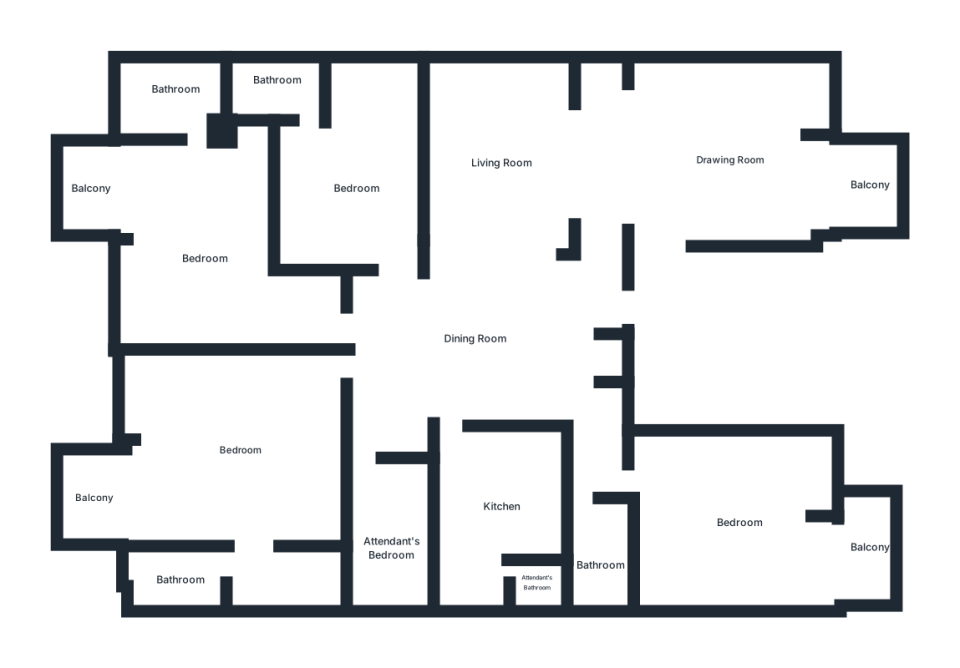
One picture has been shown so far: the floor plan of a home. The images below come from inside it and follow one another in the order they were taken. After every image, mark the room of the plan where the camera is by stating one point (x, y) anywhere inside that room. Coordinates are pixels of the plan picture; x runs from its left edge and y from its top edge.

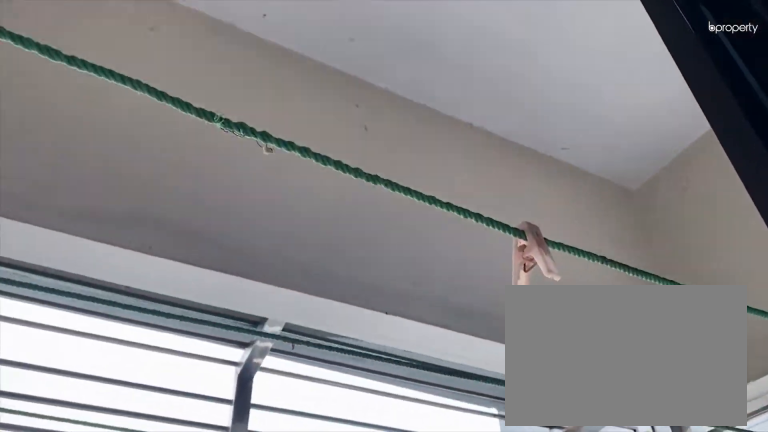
(875, 184)
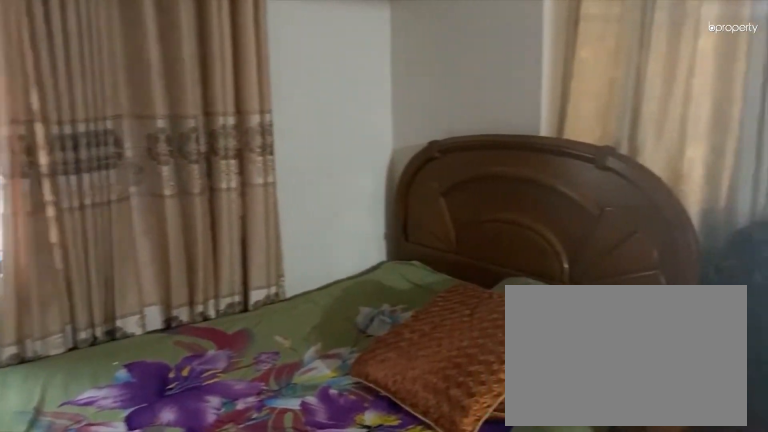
(499, 159)
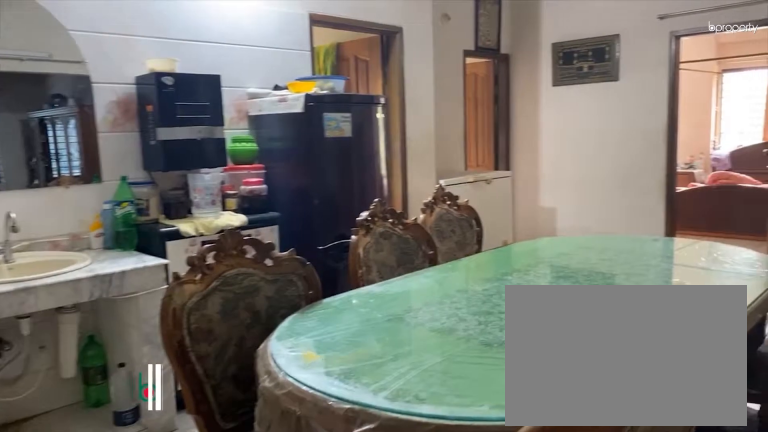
(474, 344)
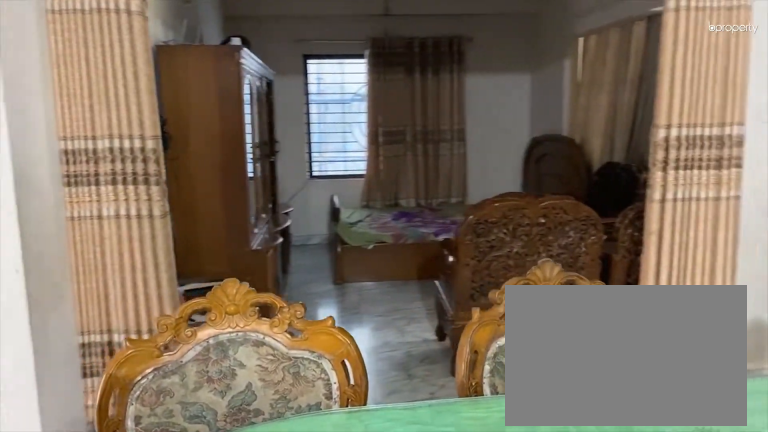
(474, 344)
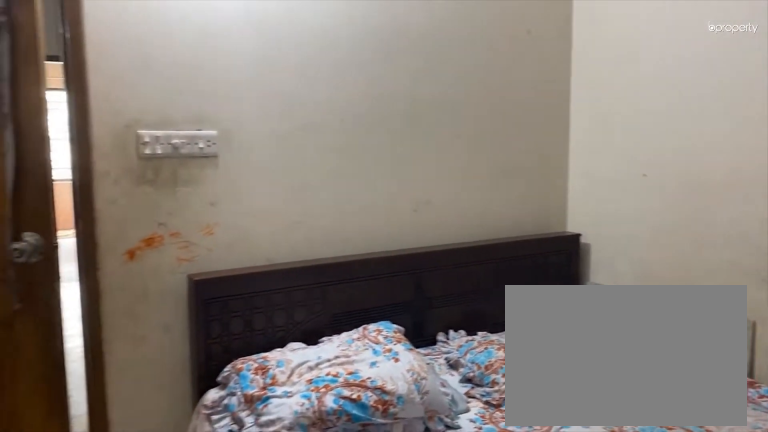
(361, 189)
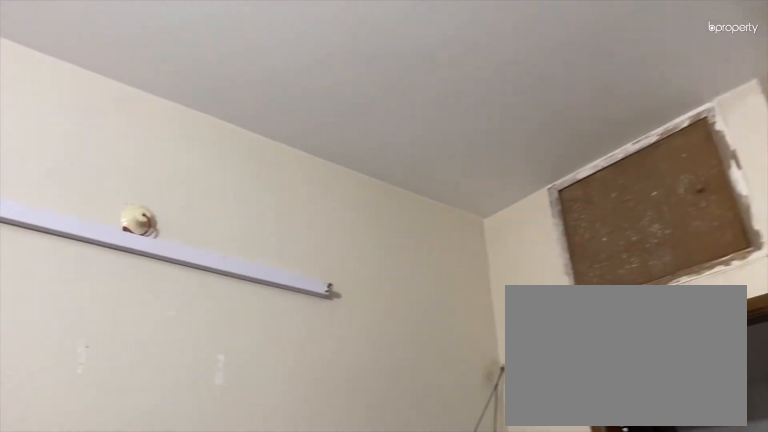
(360, 189)
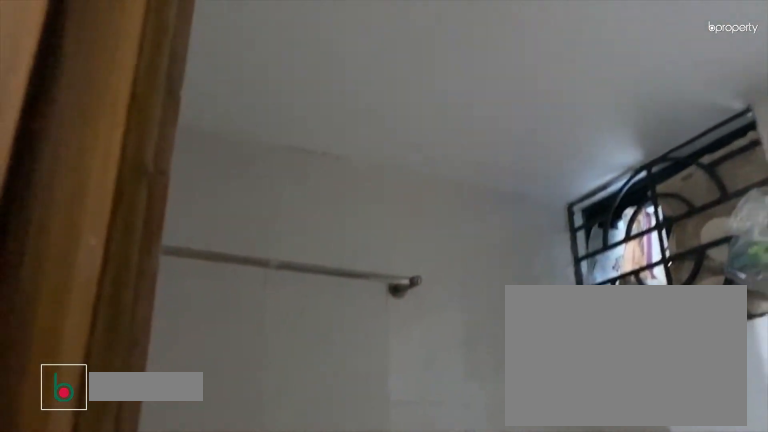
(278, 82)
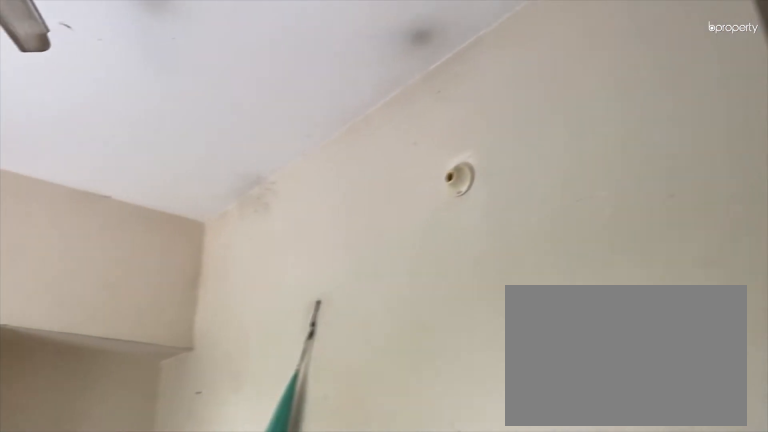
(205, 258)
